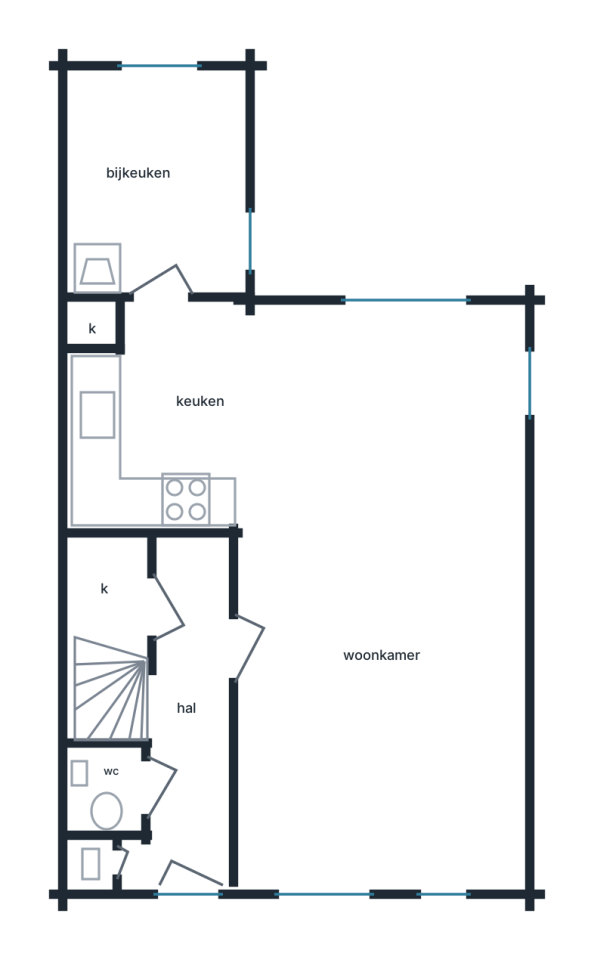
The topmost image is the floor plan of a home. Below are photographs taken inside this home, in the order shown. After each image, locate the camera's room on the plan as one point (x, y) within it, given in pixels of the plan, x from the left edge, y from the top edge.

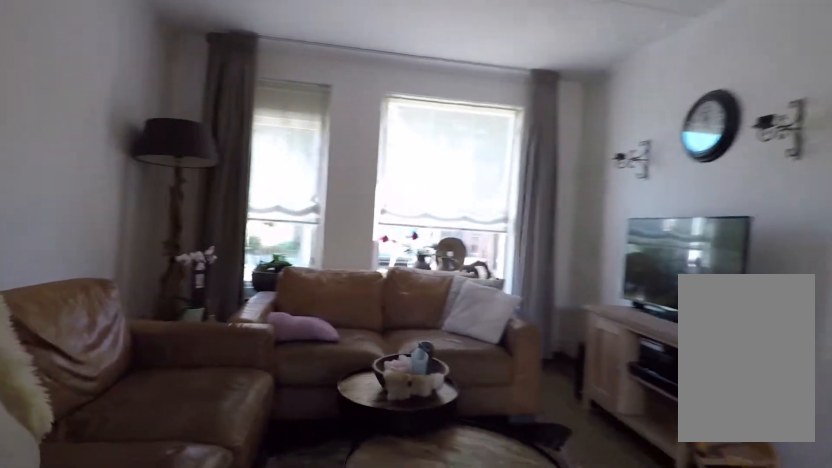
(378, 735)
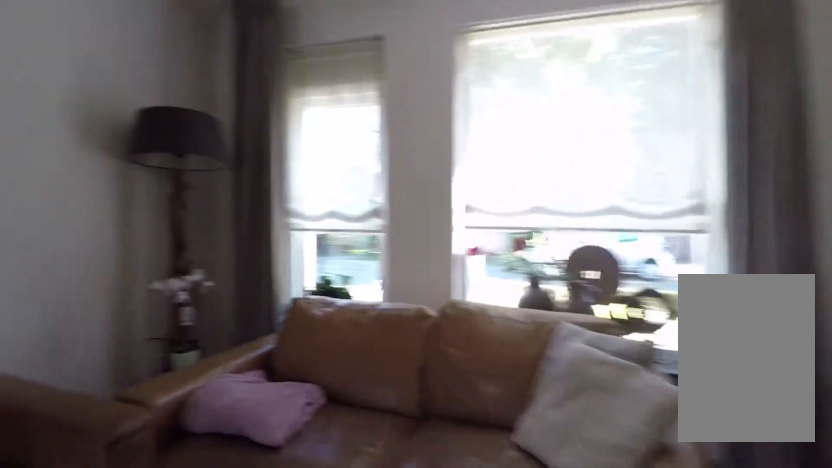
(378, 735)
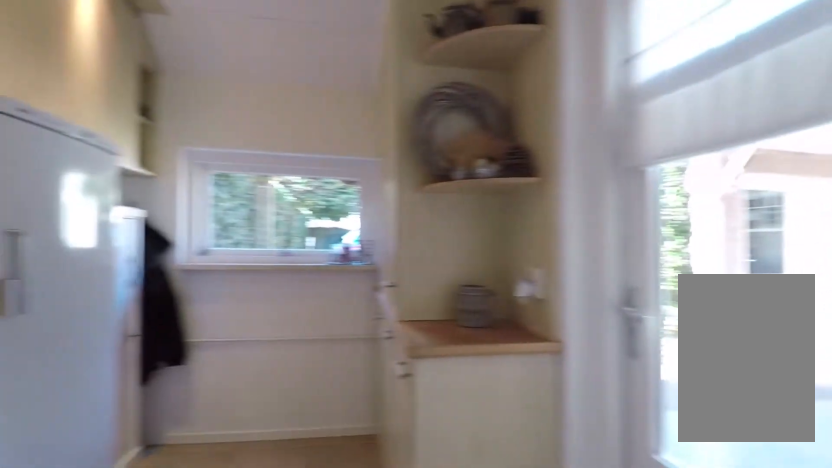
(156, 185)
